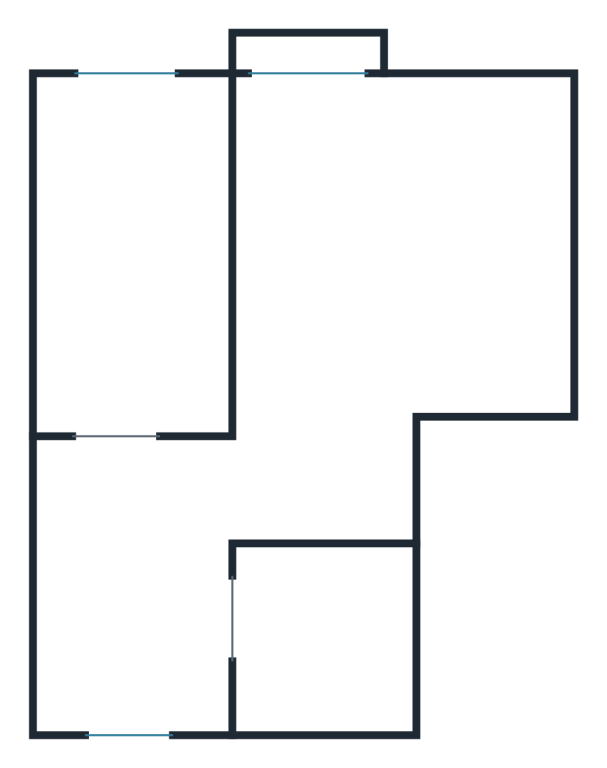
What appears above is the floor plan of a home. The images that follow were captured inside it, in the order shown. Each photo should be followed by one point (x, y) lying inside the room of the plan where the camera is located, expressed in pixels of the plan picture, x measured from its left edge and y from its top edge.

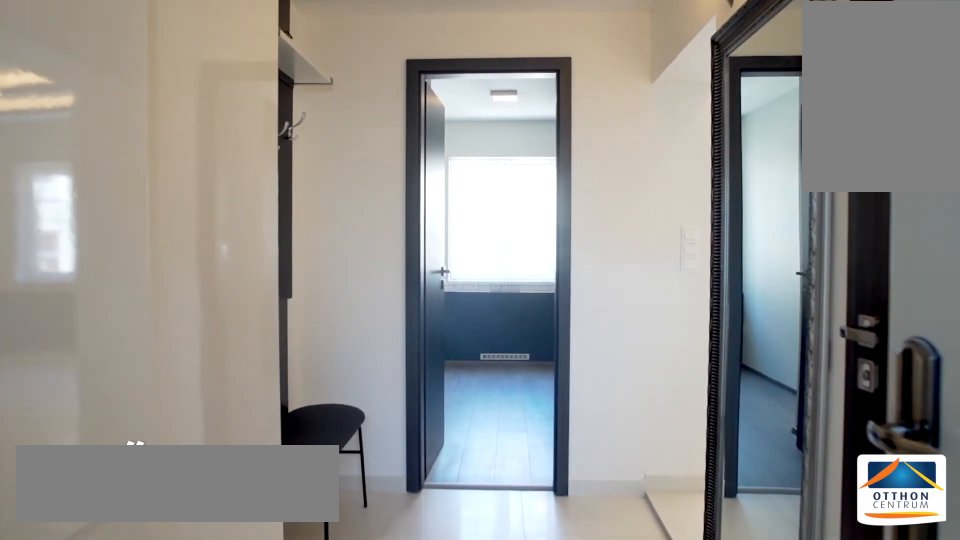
(128, 632)
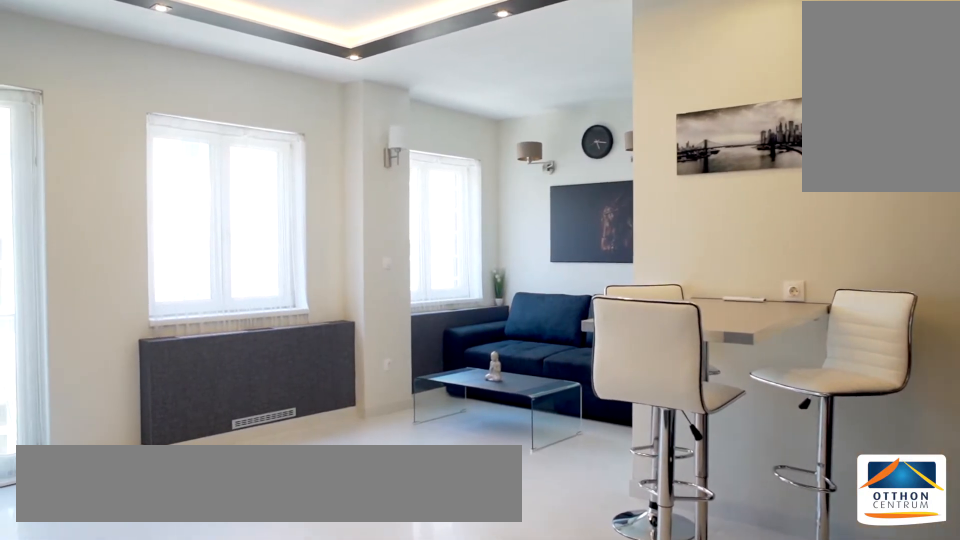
(365, 277)
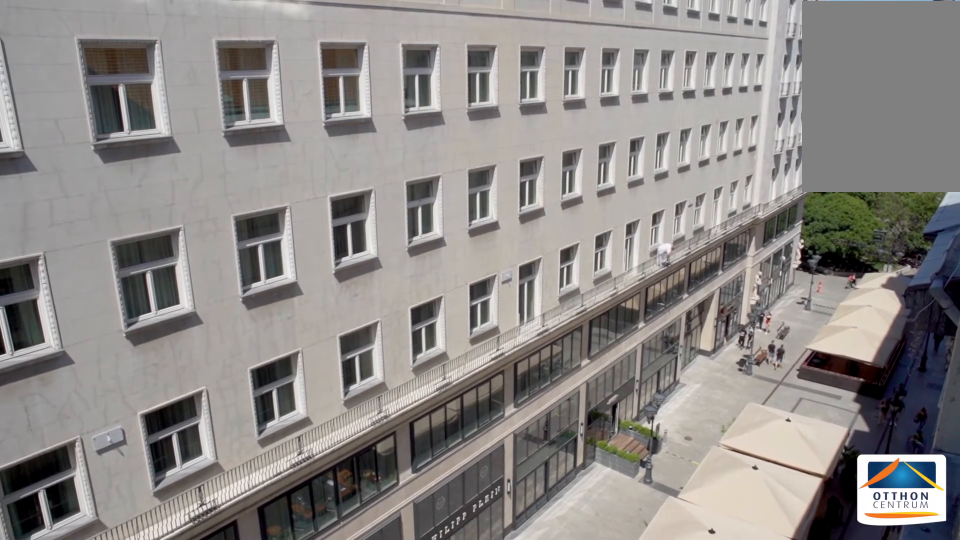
(364, 278)
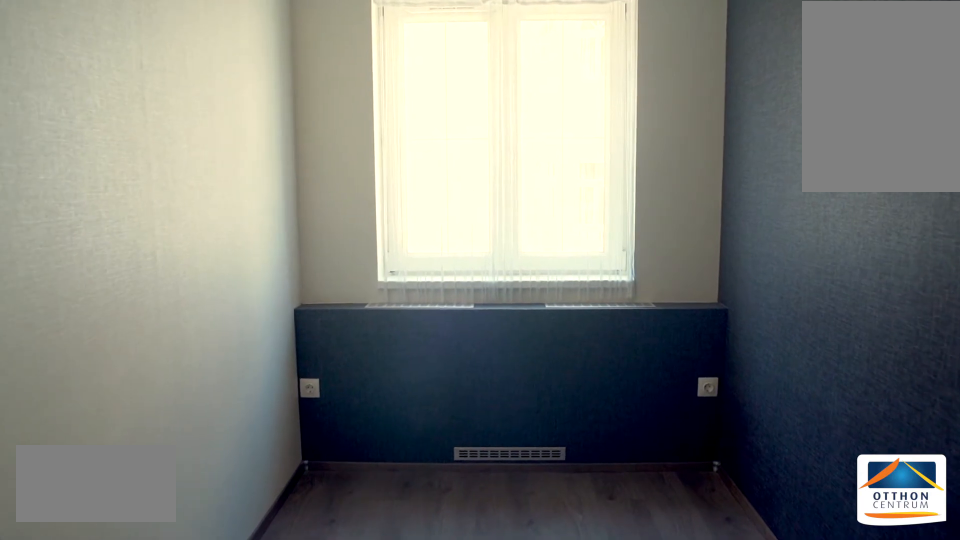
(132, 269)
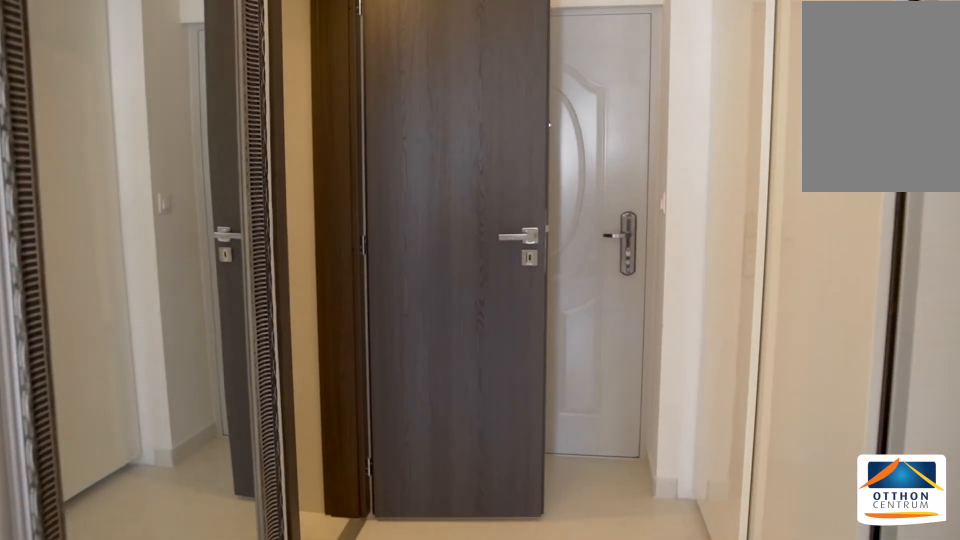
(132, 585)
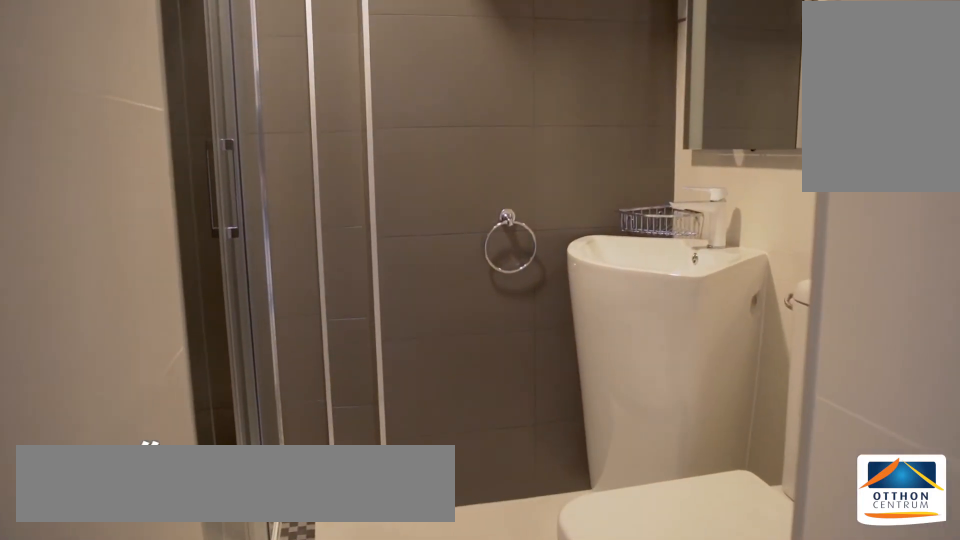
(325, 637)
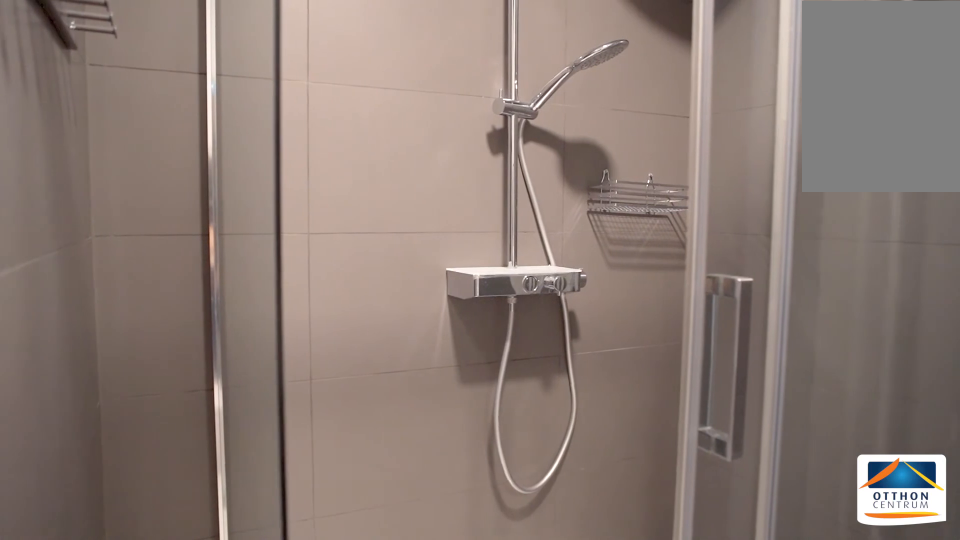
(324, 637)
